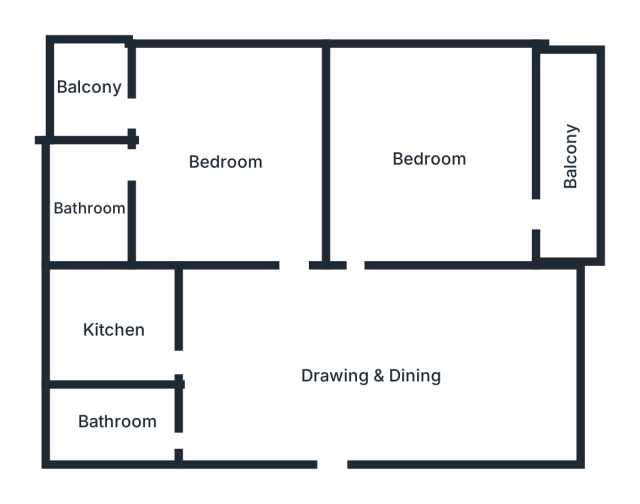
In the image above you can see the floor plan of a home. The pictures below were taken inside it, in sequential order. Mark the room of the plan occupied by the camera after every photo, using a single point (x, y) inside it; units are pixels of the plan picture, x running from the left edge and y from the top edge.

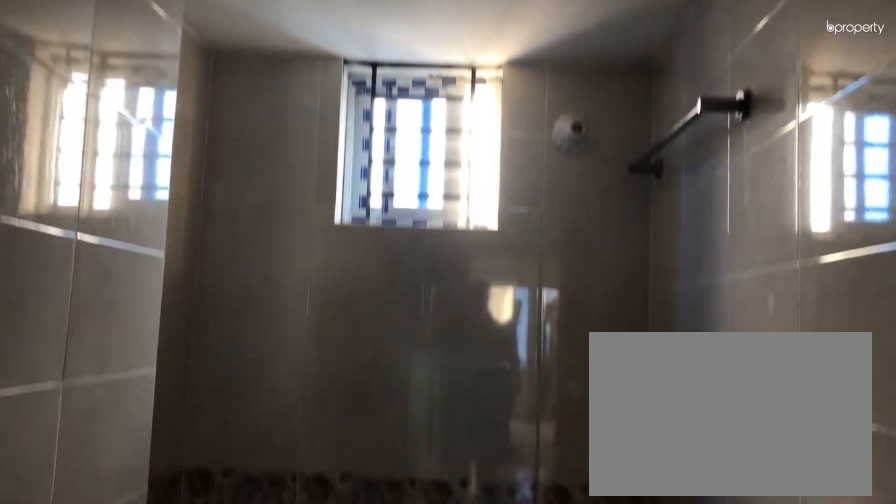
(118, 427)
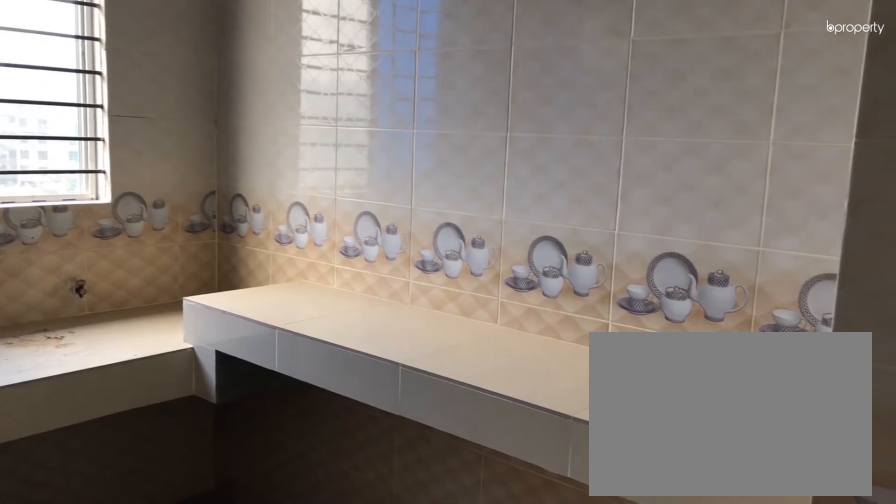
(115, 331)
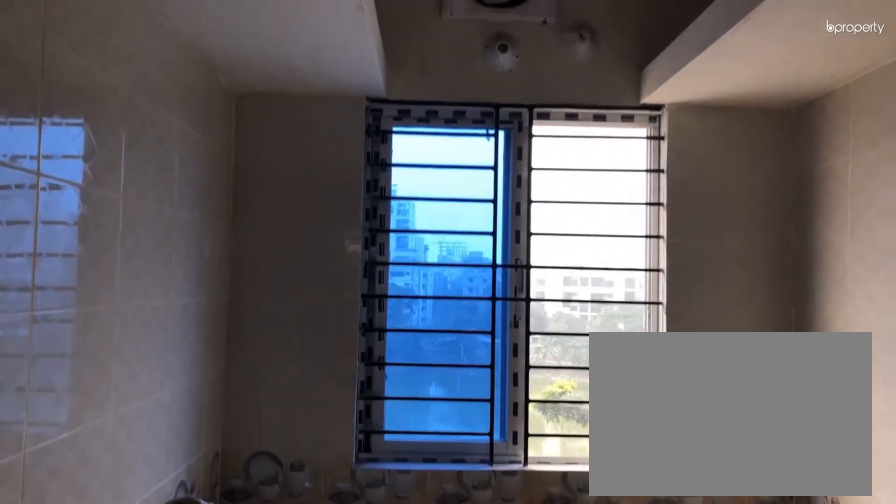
(115, 331)
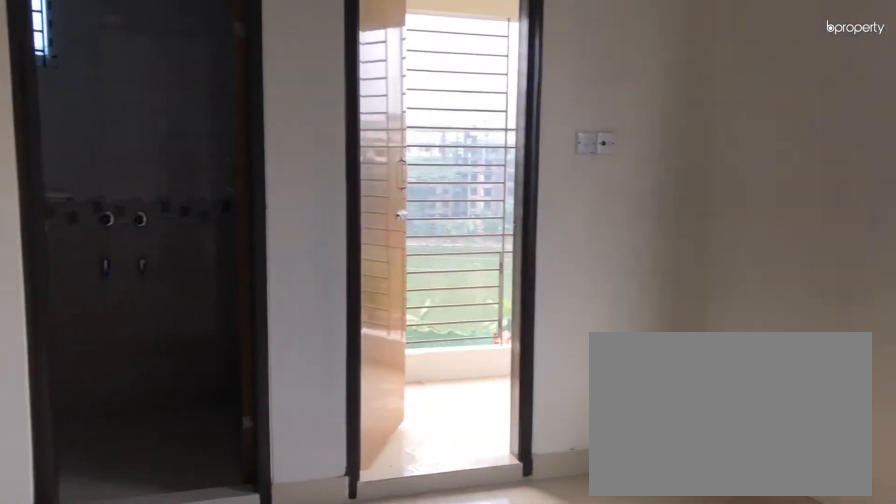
(216, 160)
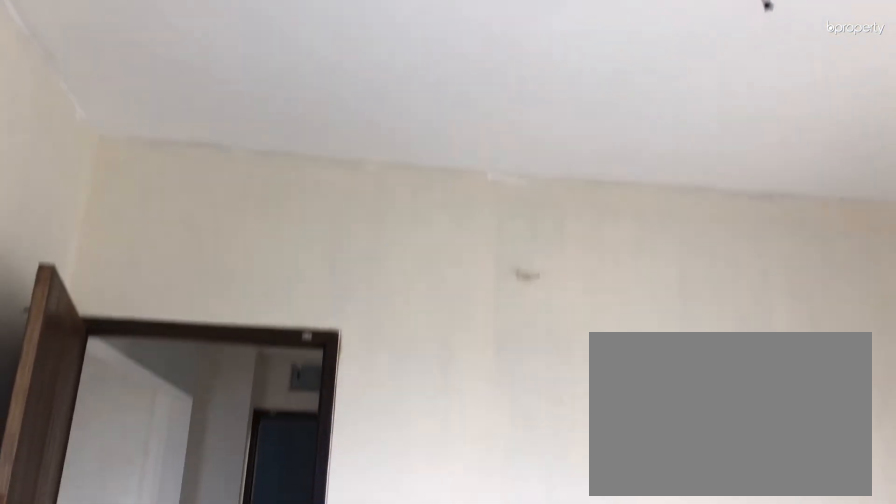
(216, 160)
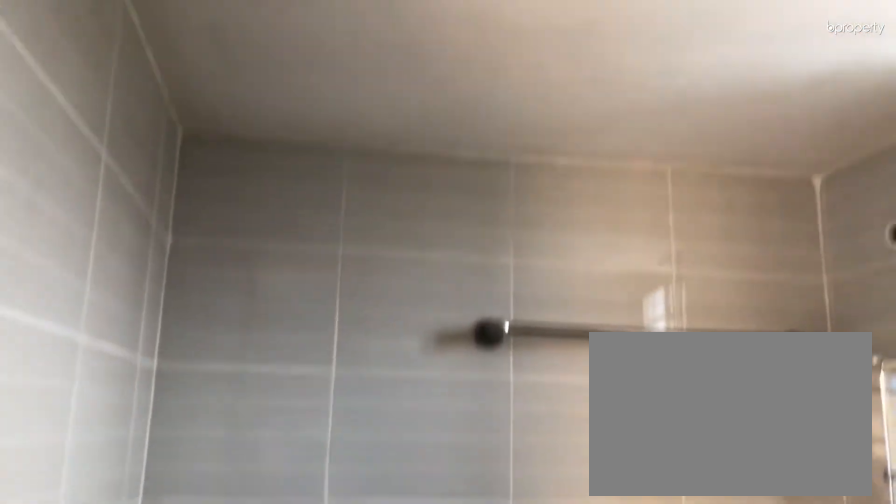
(86, 198)
